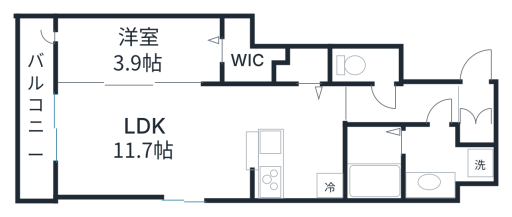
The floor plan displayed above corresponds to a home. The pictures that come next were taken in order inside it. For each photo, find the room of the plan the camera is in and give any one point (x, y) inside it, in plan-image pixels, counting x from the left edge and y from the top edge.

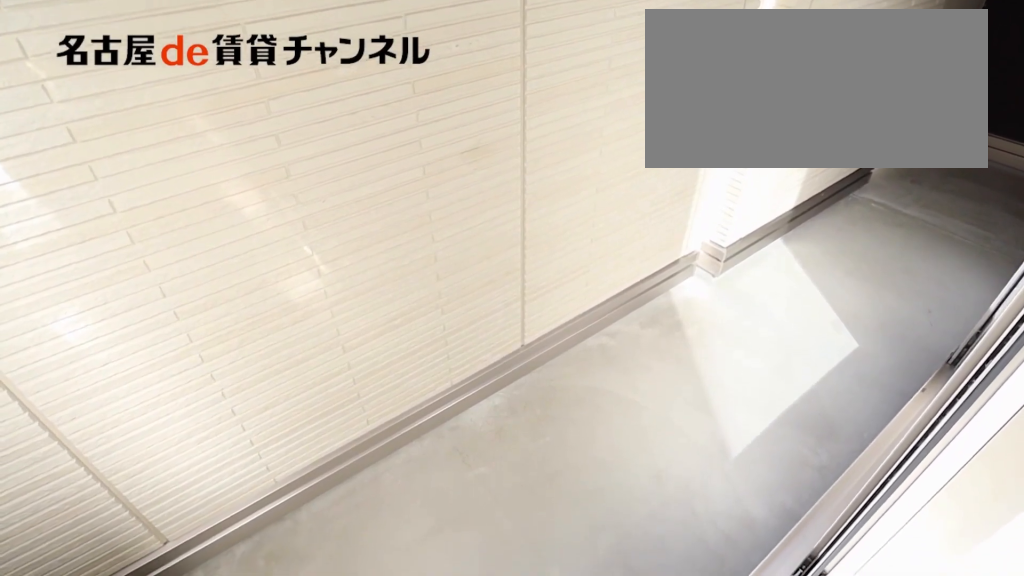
(38, 110)
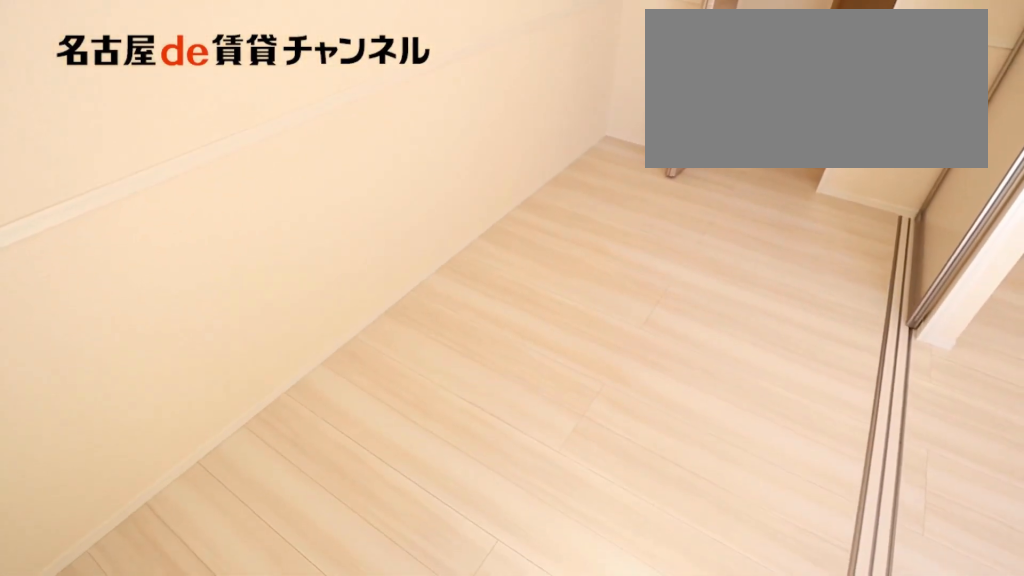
(139, 51)
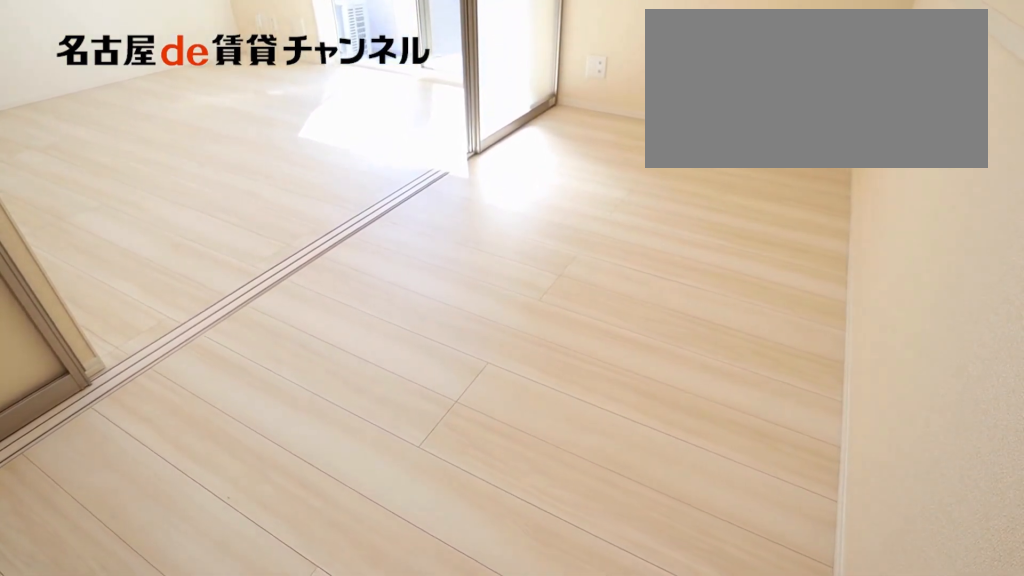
(139, 51)
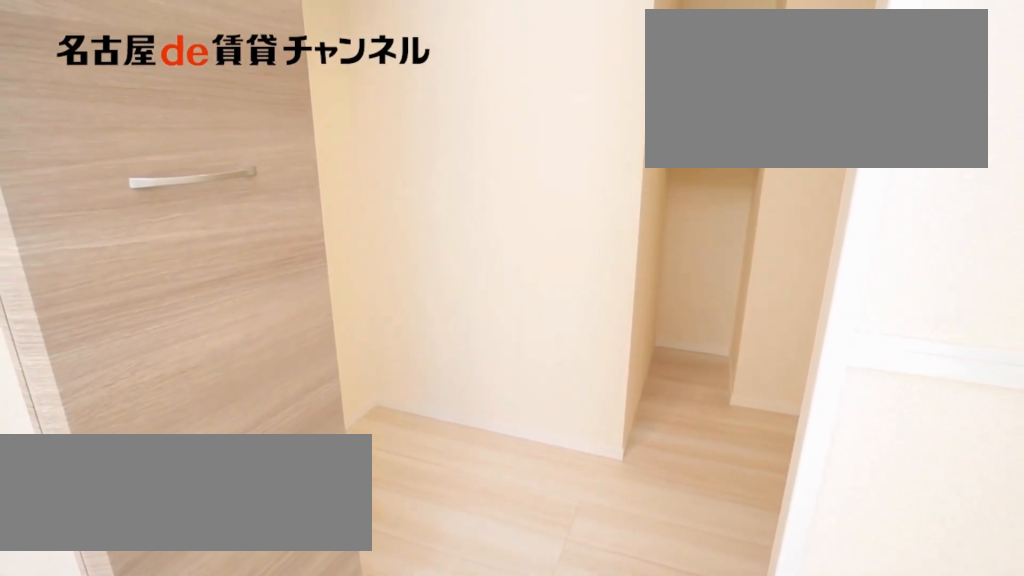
(246, 56)
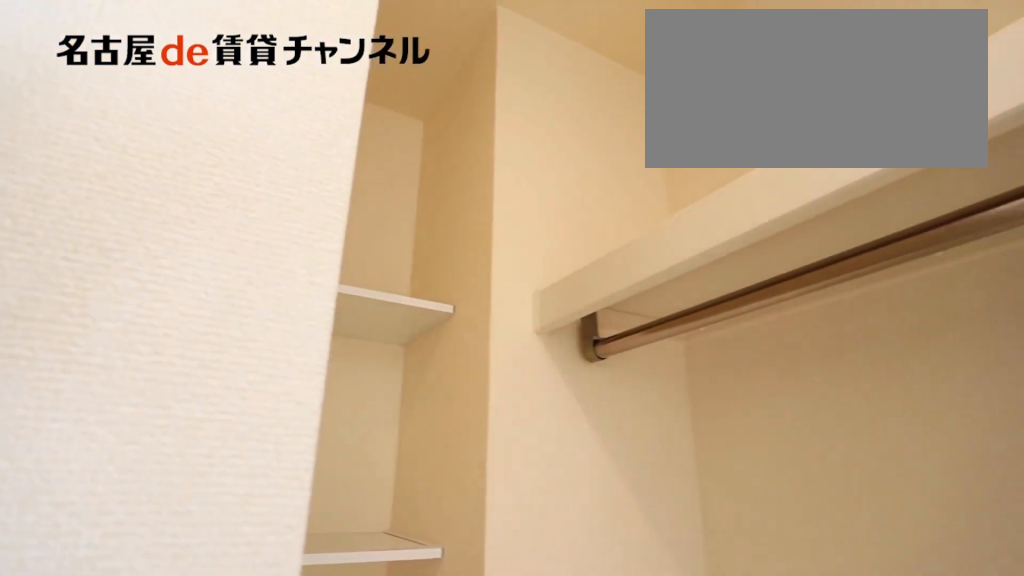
(246, 56)
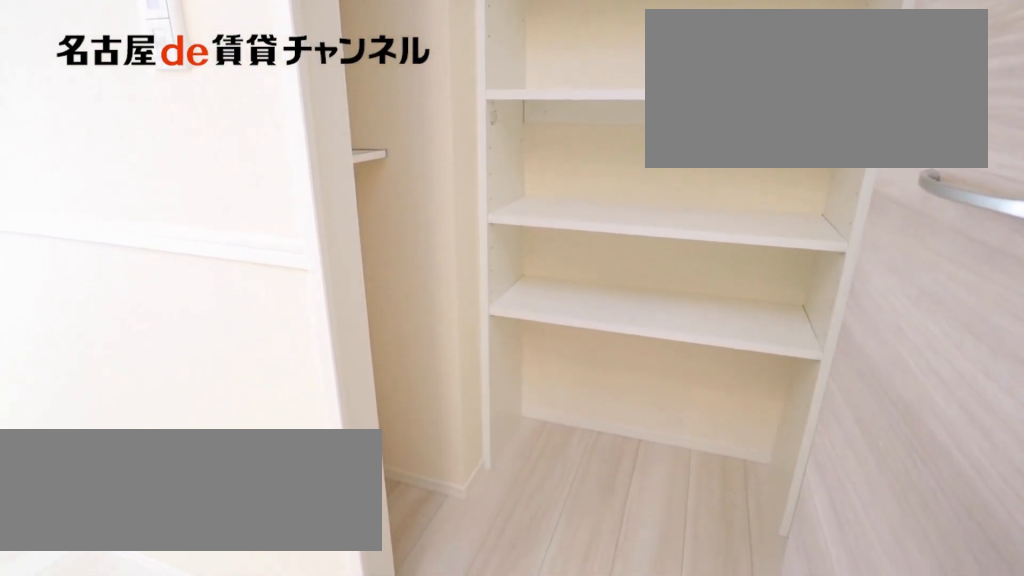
(302, 68)
